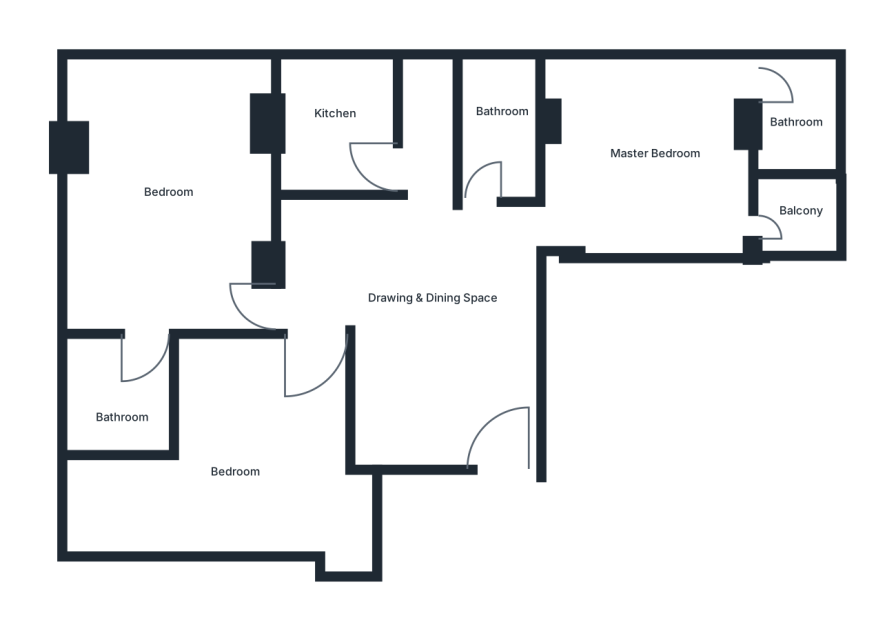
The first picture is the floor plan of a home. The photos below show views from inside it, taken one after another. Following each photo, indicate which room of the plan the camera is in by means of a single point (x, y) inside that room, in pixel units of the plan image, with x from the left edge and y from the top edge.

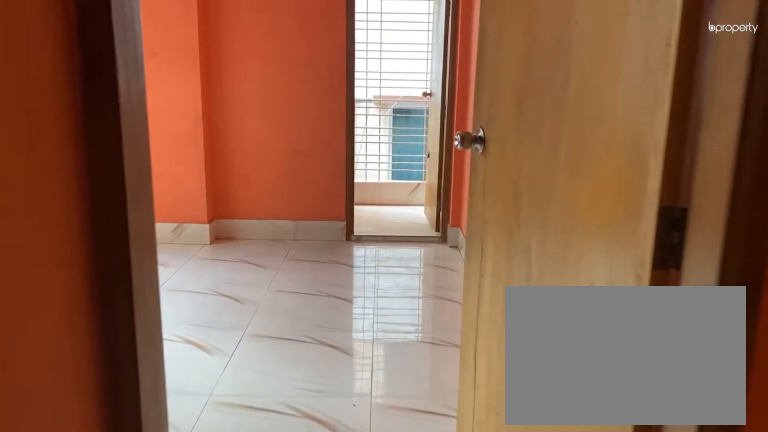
(579, 204)
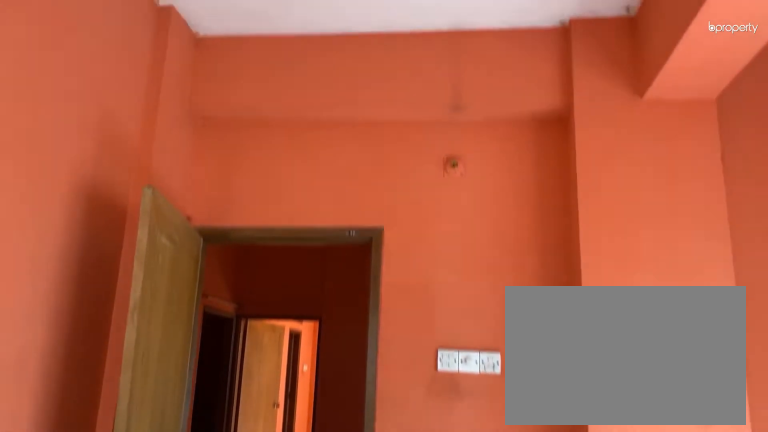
(672, 168)
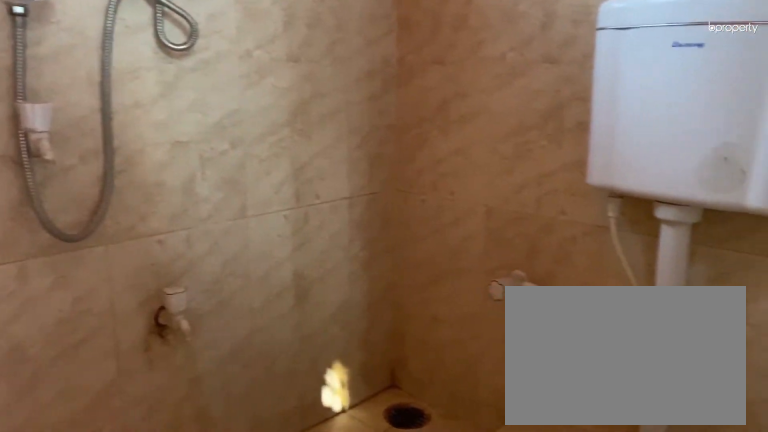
(791, 131)
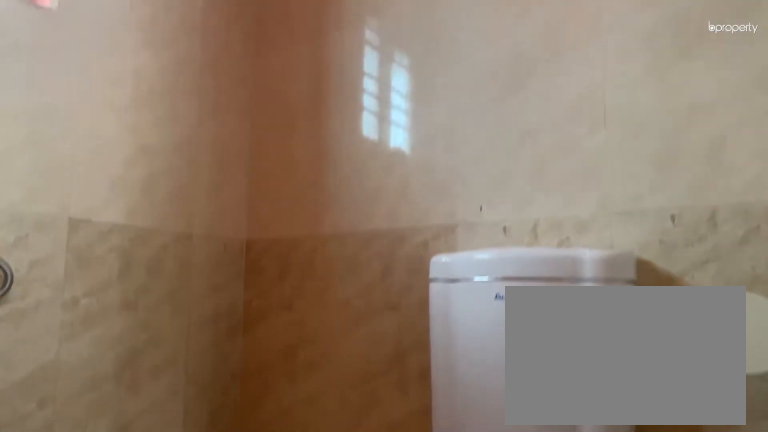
(791, 131)
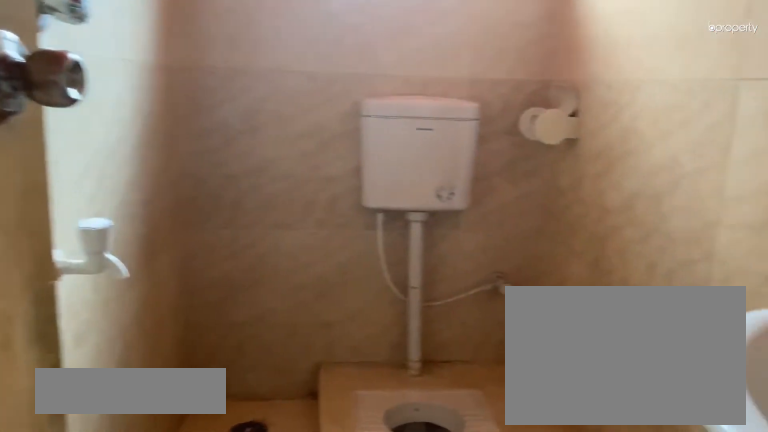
(496, 124)
